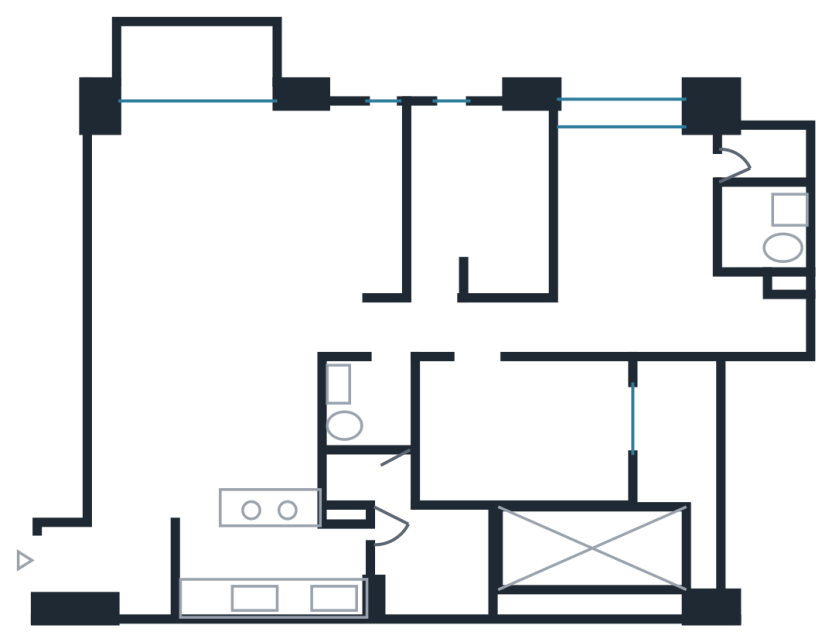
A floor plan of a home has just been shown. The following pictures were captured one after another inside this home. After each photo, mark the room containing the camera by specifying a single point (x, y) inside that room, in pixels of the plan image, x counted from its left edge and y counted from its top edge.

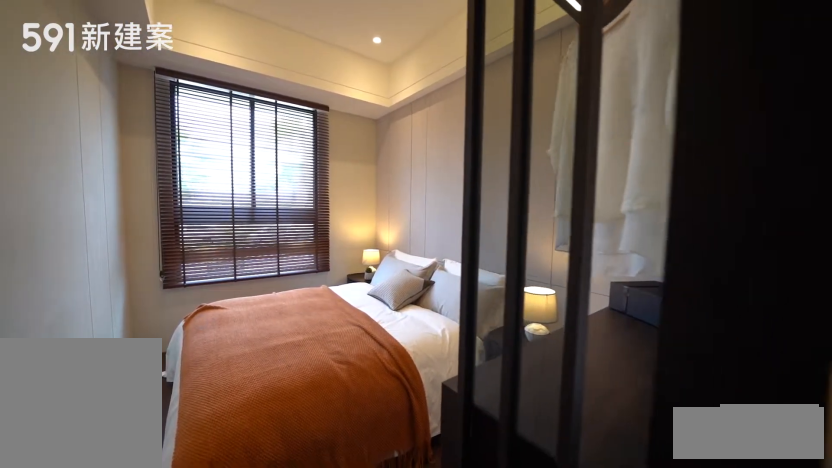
(481, 195)
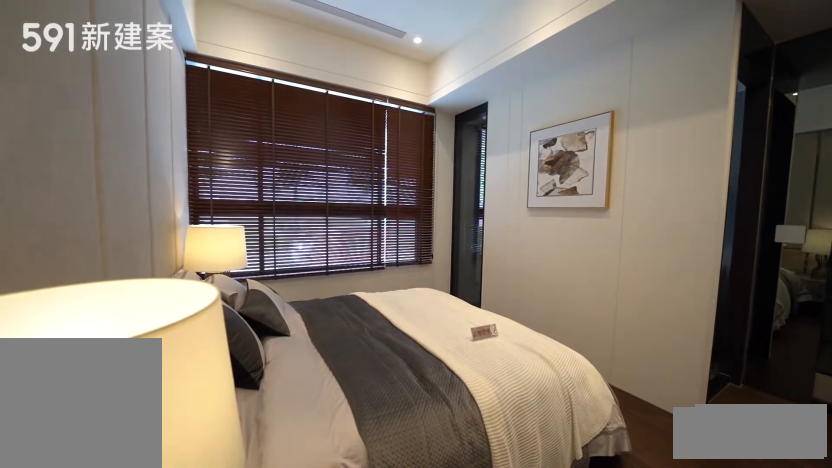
(658, 255)
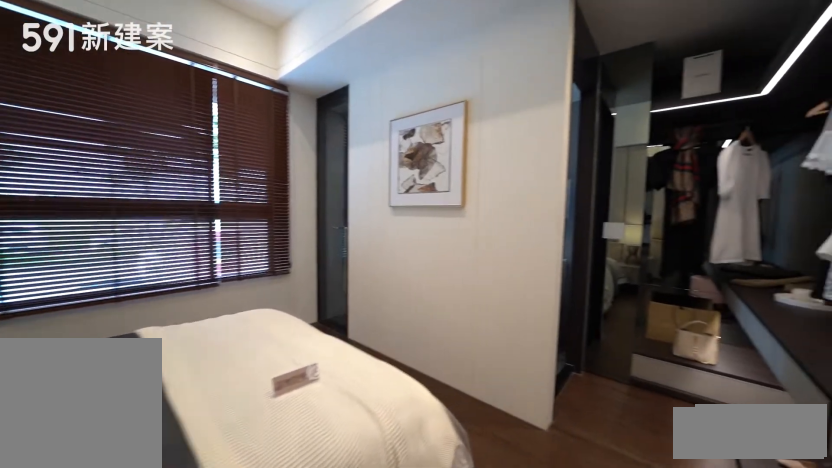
(658, 255)
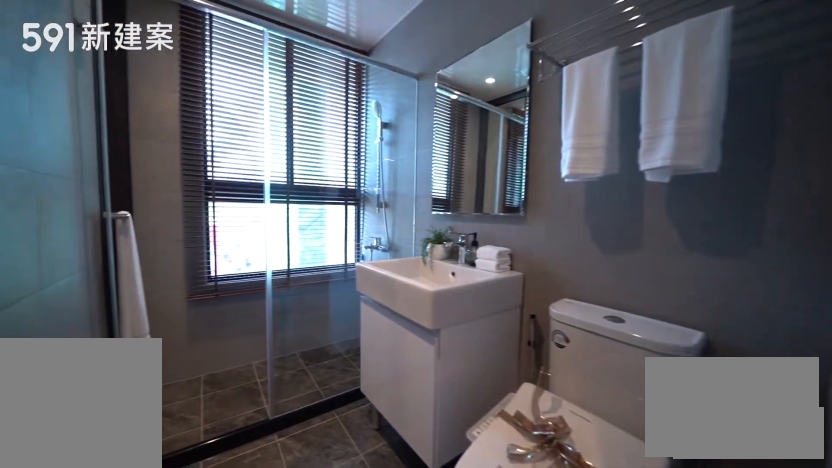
(766, 194)
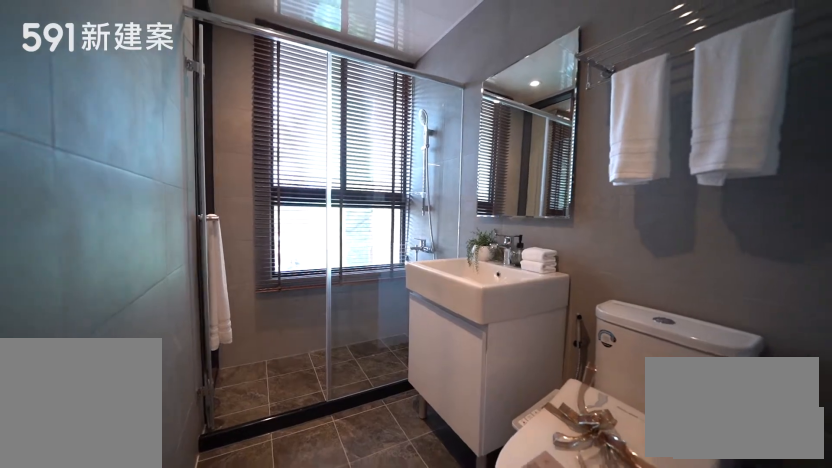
(766, 194)
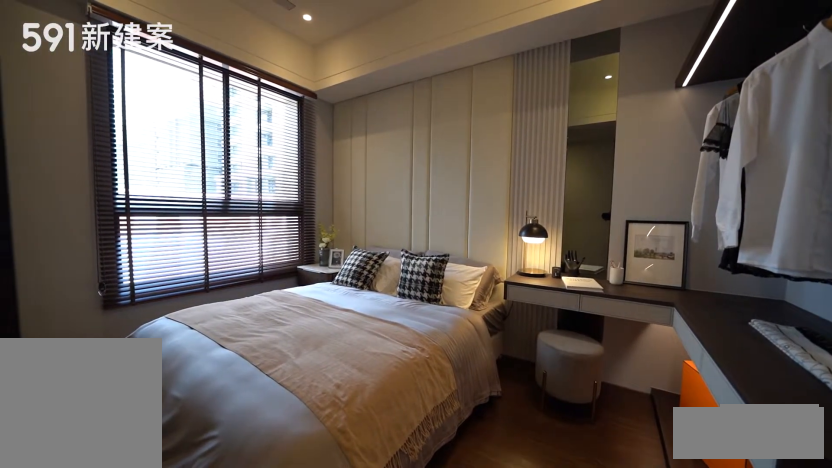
(521, 430)
